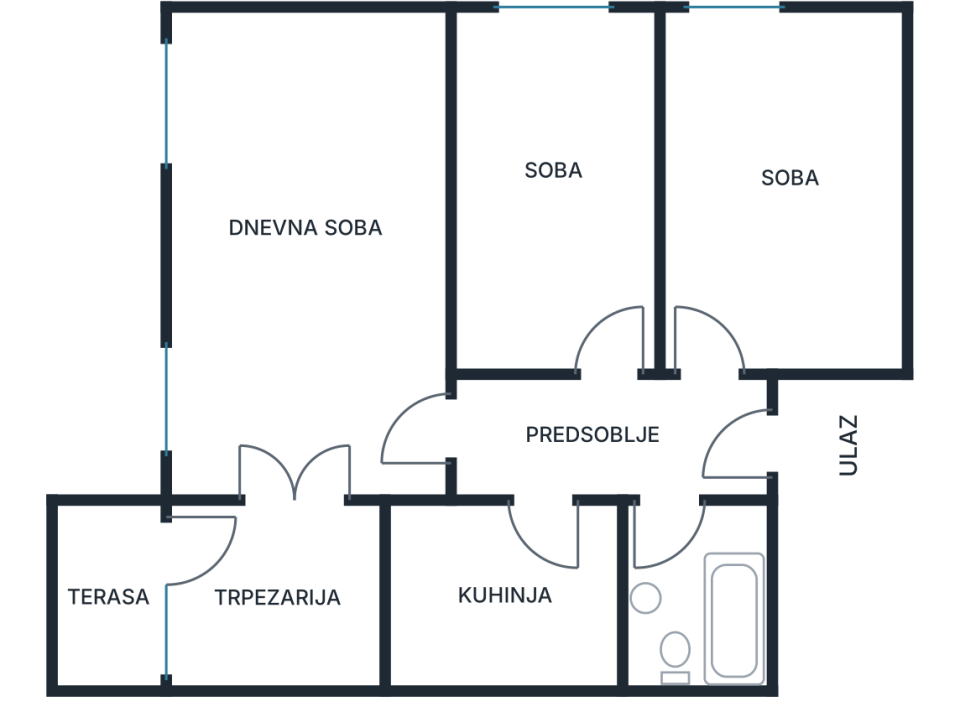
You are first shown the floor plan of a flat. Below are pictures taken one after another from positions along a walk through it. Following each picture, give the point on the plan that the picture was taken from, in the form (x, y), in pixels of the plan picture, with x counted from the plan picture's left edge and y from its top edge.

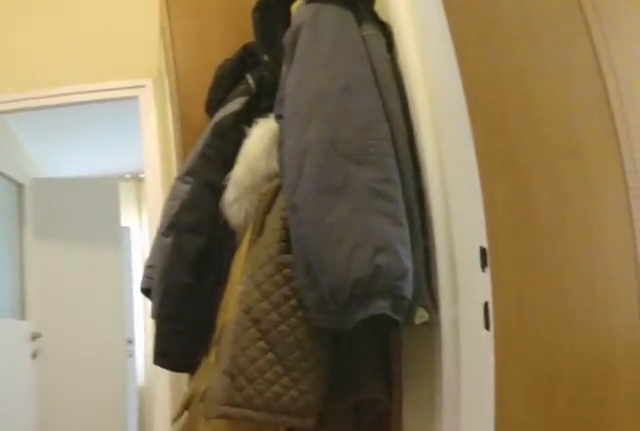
(680, 431)
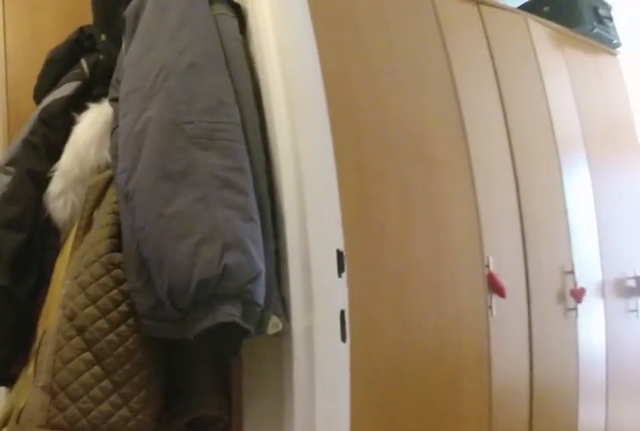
(664, 427)
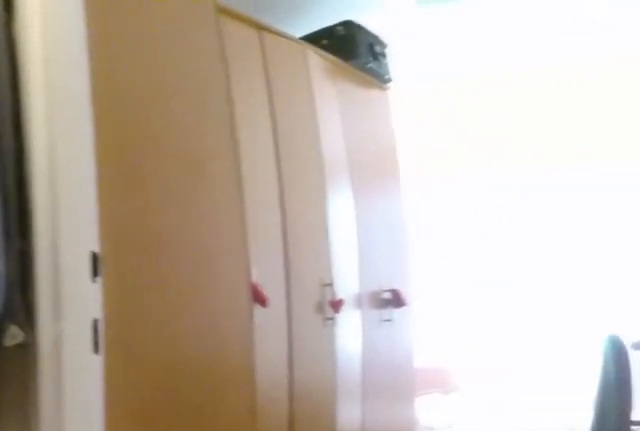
(650, 421)
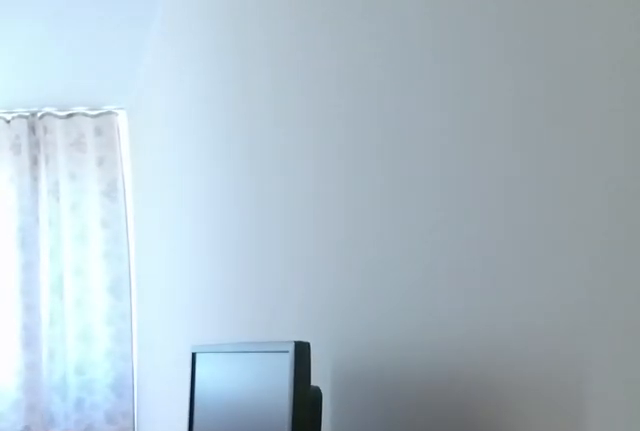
(600, 311)
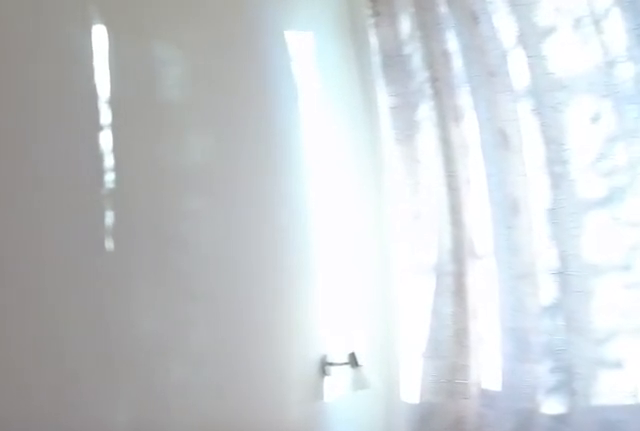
(606, 158)
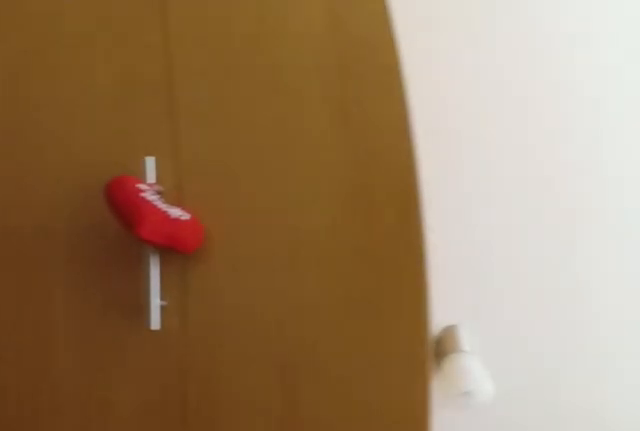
(602, 136)
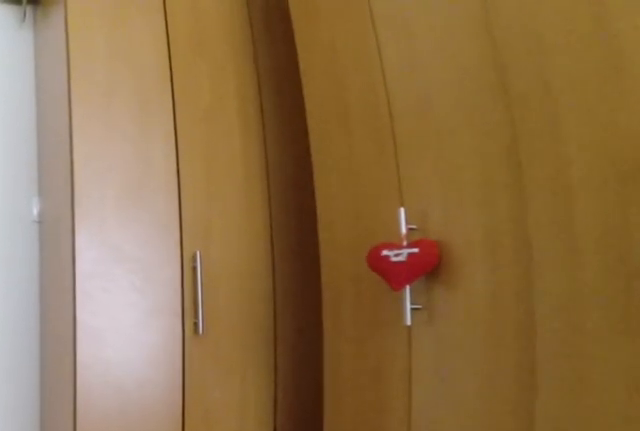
(584, 175)
